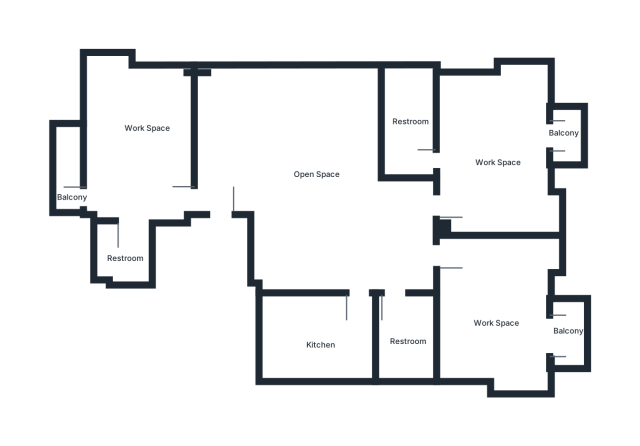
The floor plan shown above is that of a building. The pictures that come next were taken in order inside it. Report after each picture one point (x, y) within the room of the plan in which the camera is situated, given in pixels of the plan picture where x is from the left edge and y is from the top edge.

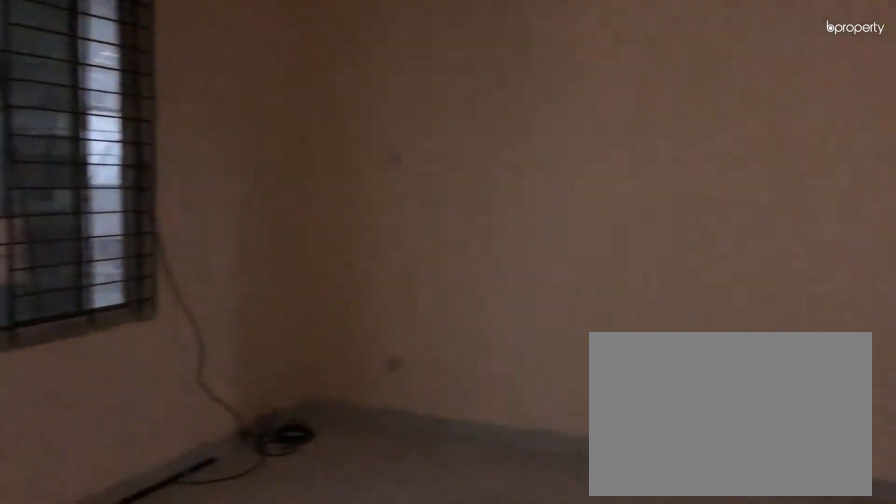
(308, 173)
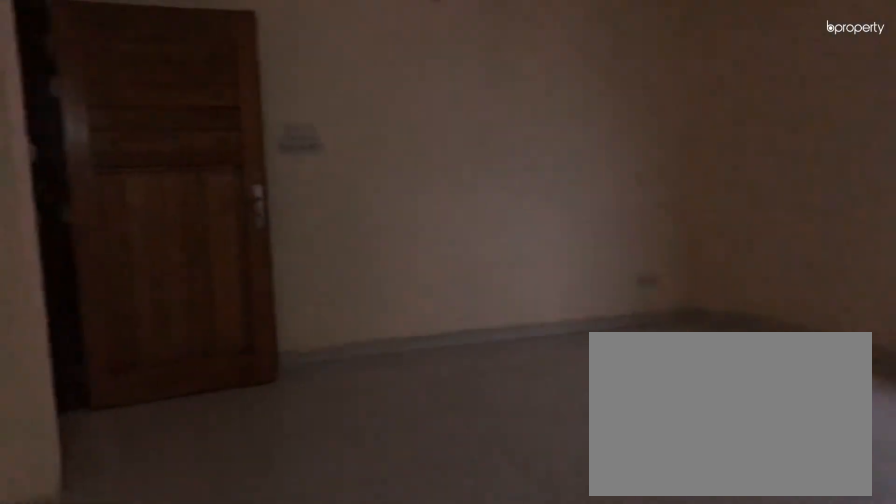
(308, 173)
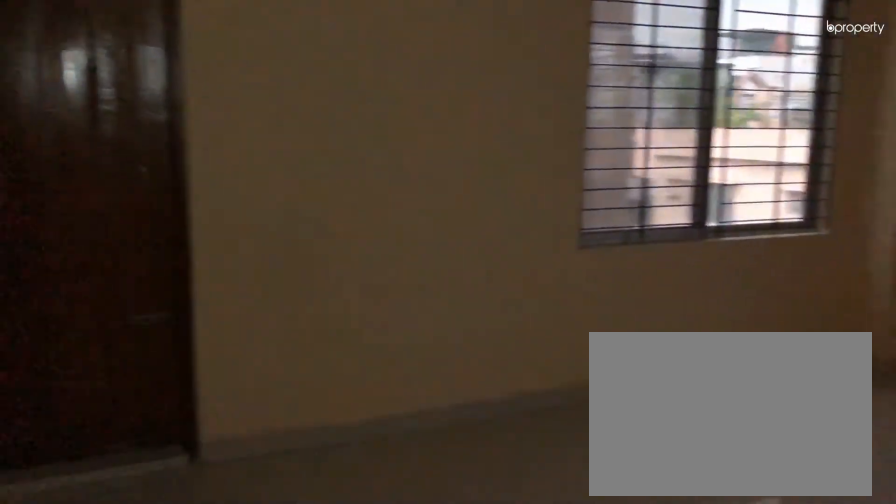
(146, 148)
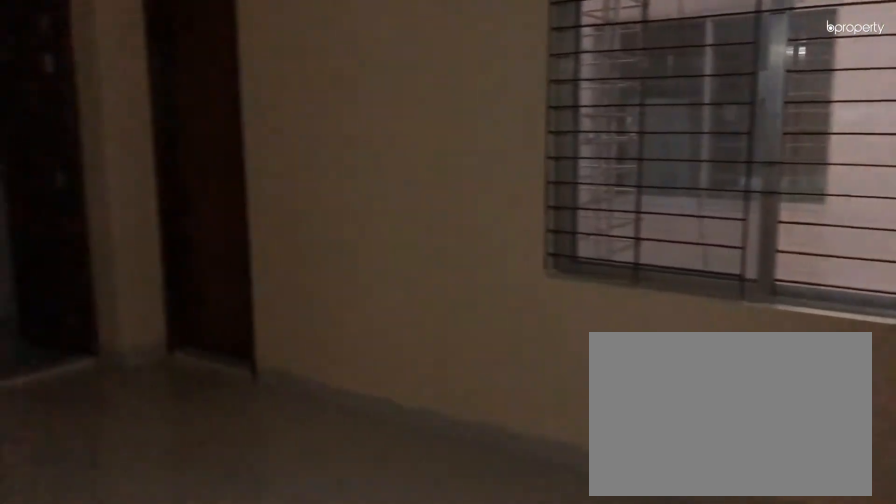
(146, 148)
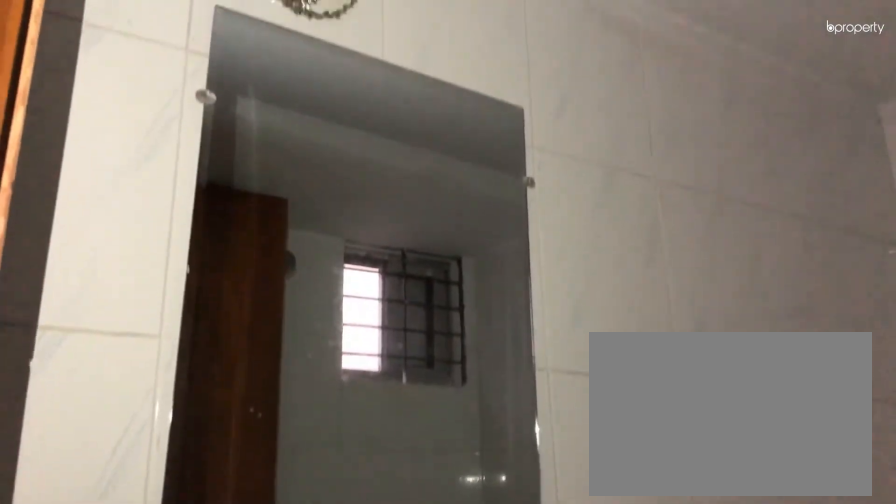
(129, 253)
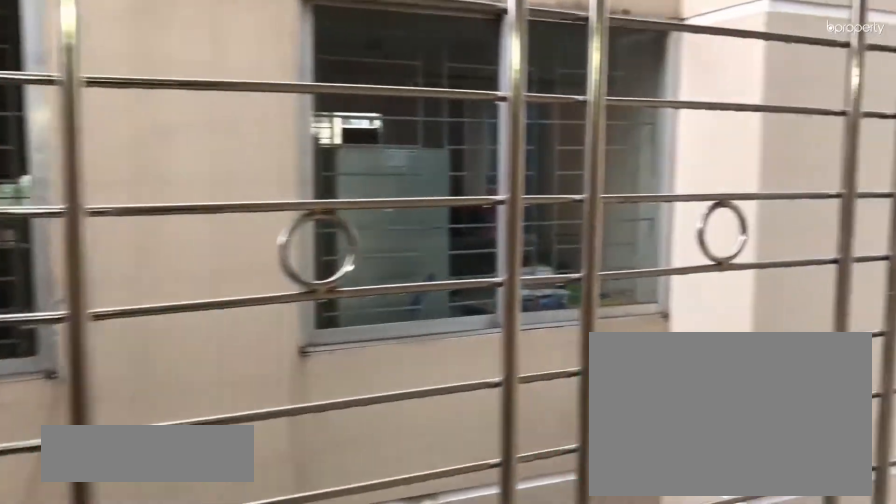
(78, 196)
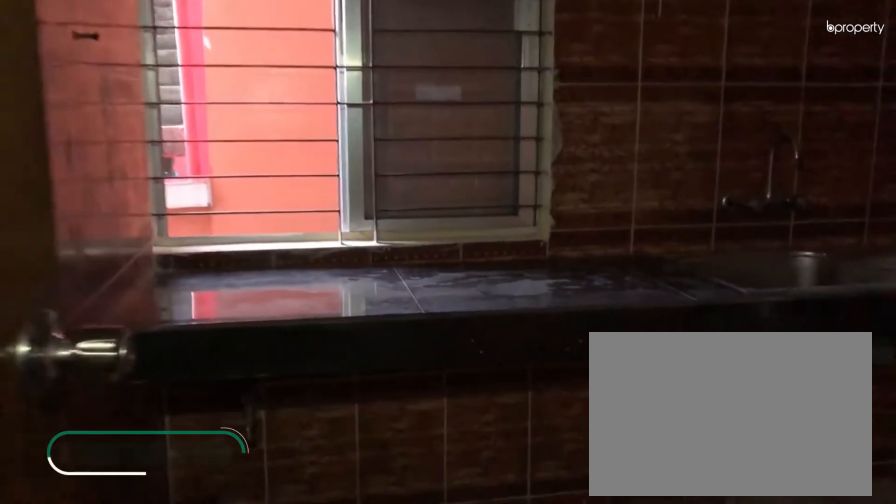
(322, 330)
